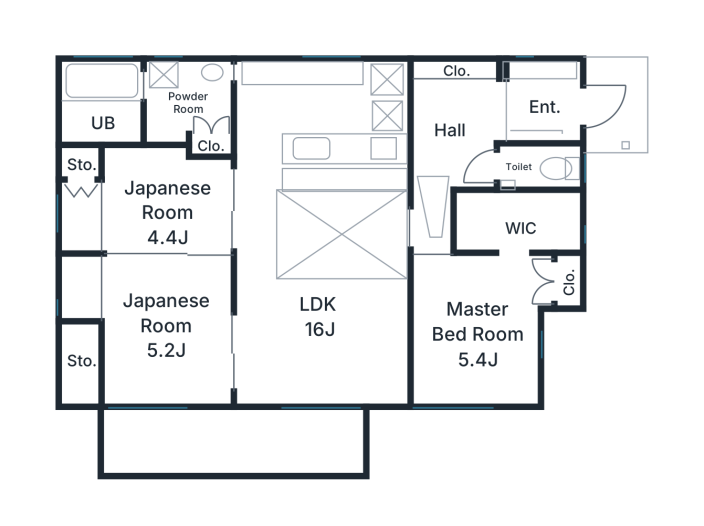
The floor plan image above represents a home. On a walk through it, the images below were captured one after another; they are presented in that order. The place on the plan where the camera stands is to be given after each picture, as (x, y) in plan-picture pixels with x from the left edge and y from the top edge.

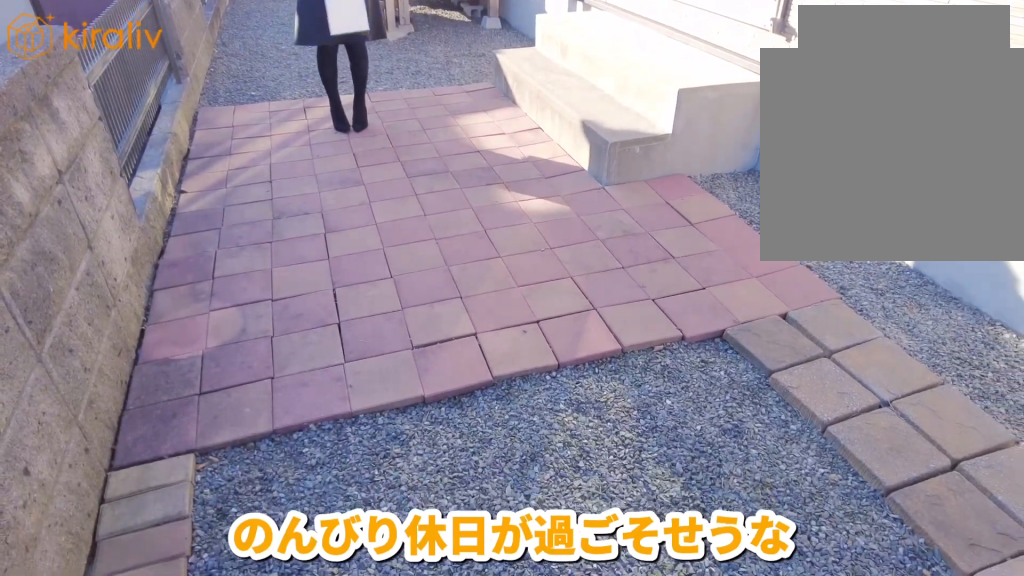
(264, 452)
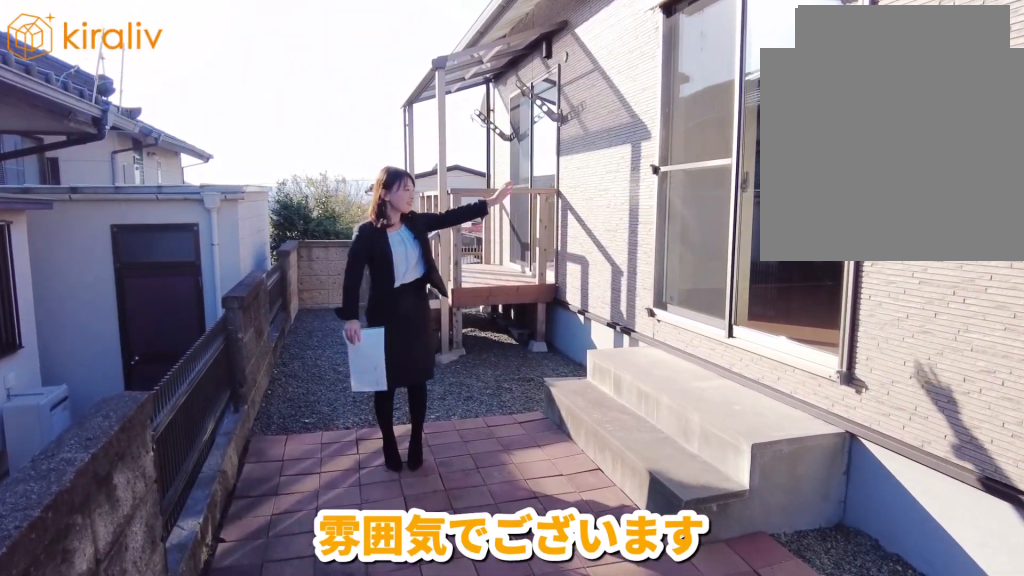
(256, 451)
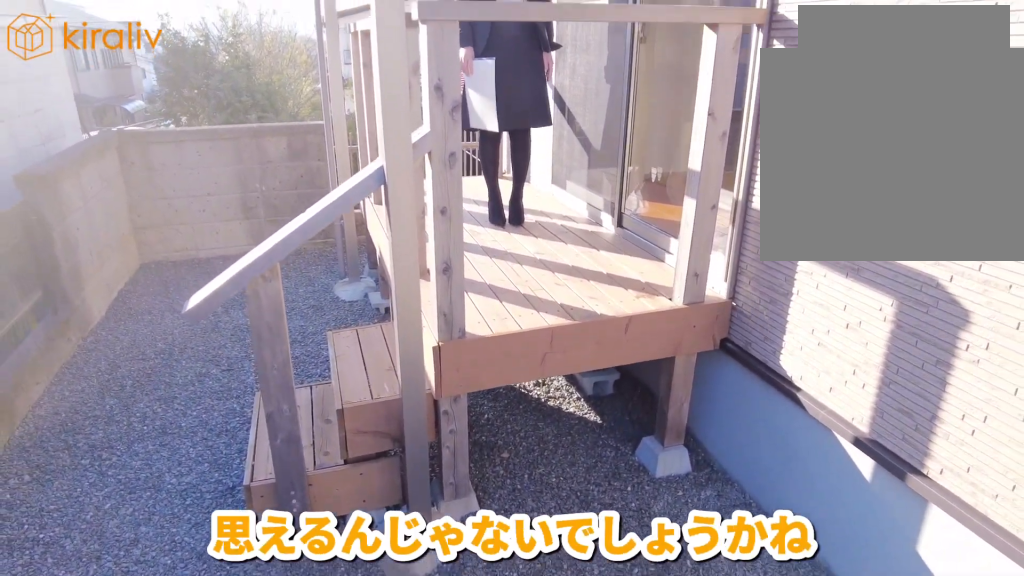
(179, 470)
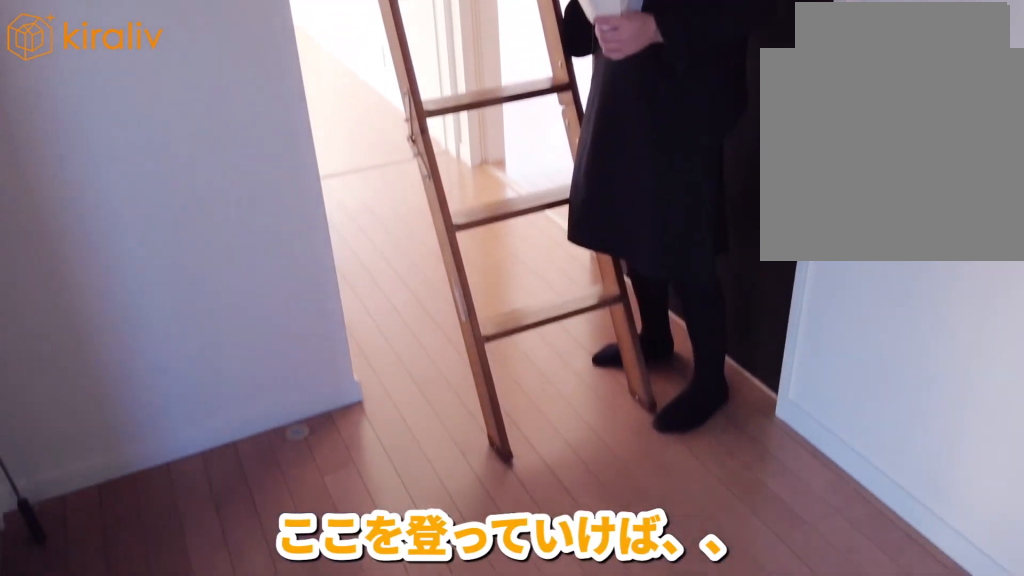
(433, 197)
